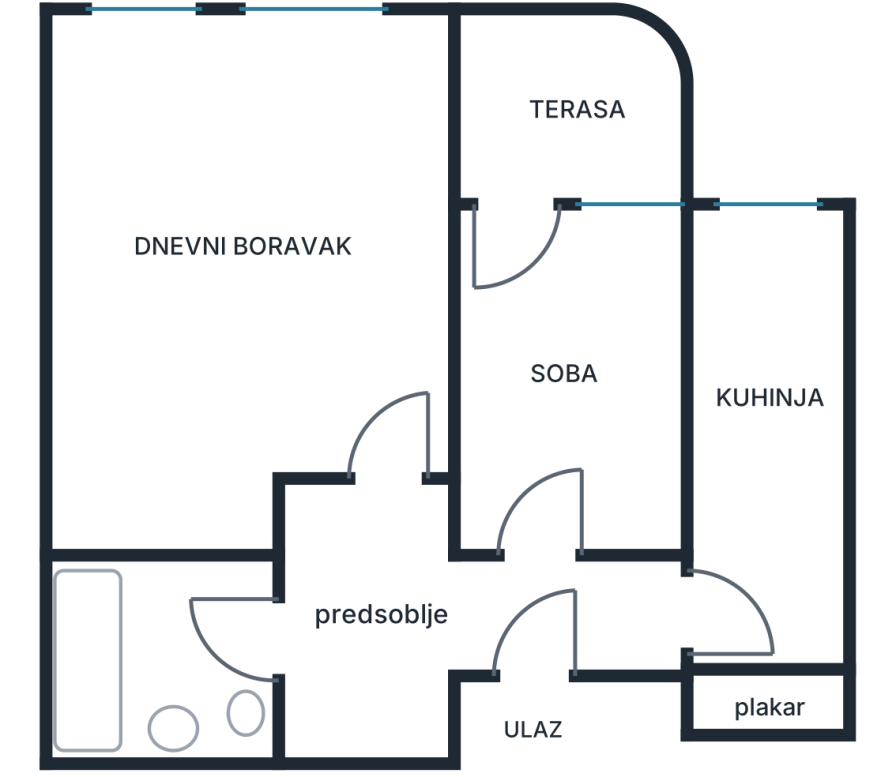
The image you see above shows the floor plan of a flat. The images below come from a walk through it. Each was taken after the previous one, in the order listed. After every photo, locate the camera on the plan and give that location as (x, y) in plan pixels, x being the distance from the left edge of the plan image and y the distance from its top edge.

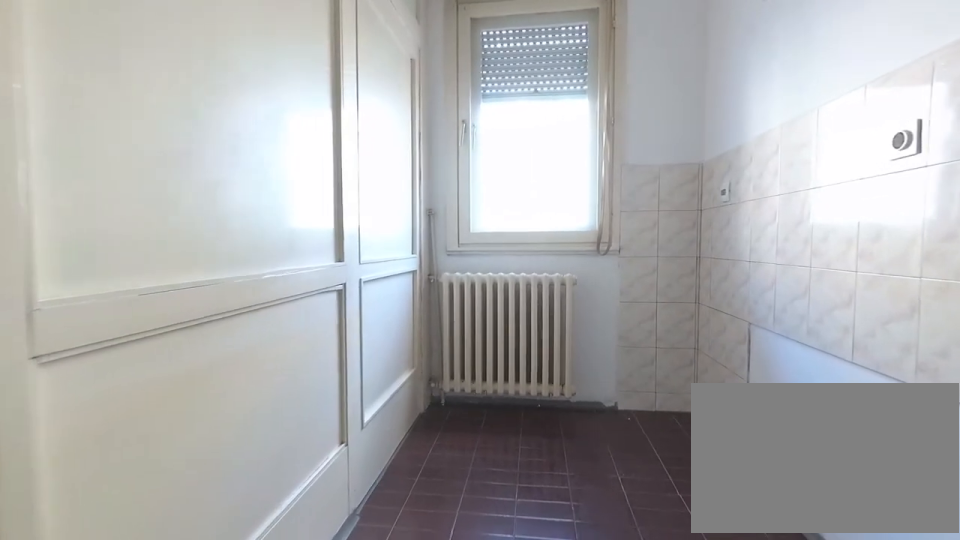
(766, 493)
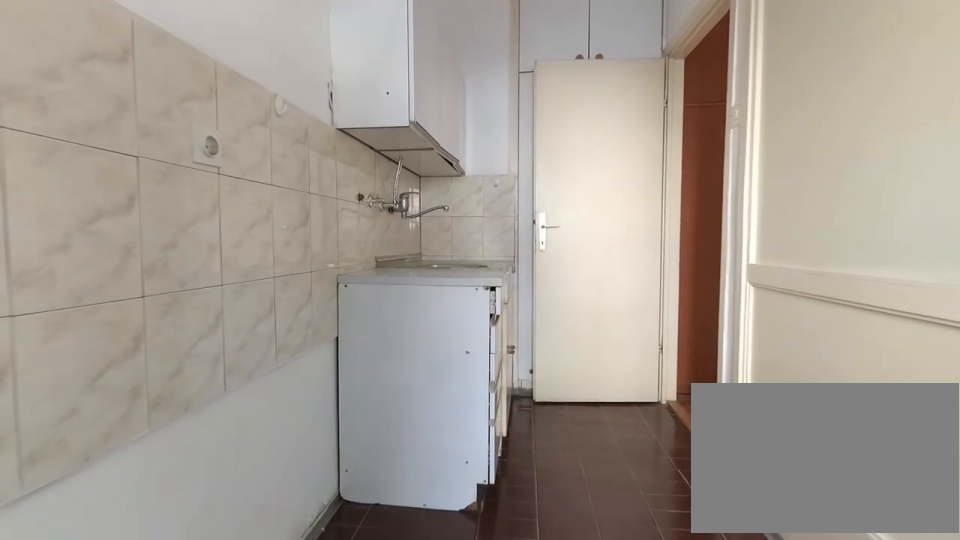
(764, 316)
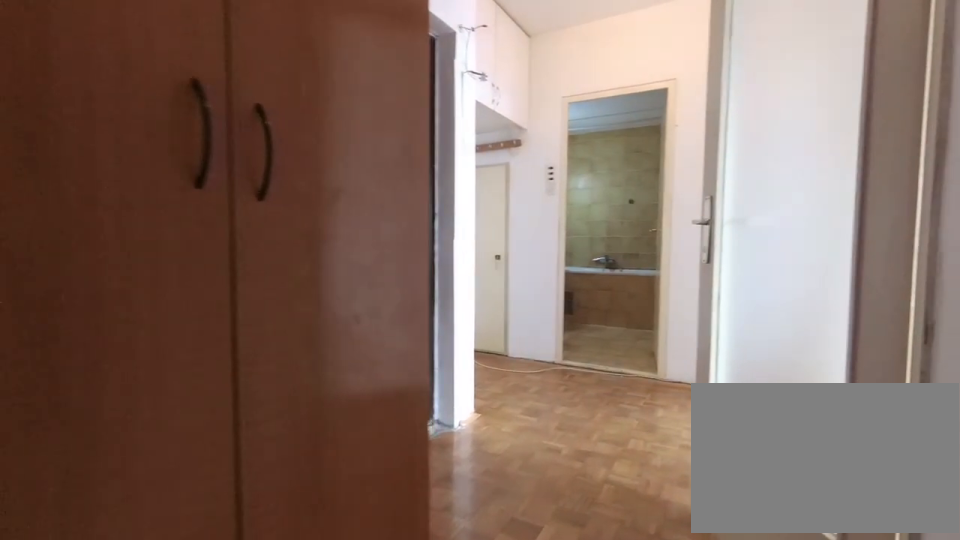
(782, 604)
